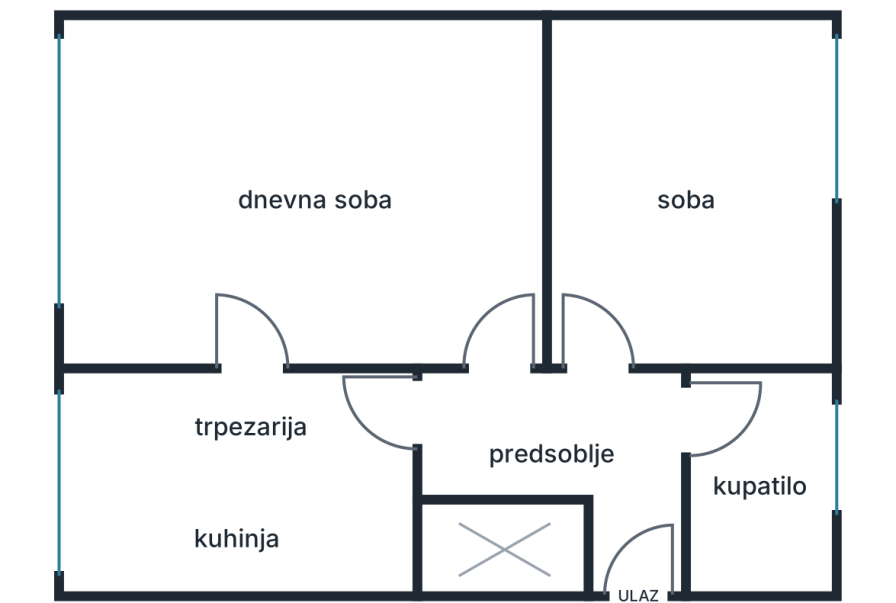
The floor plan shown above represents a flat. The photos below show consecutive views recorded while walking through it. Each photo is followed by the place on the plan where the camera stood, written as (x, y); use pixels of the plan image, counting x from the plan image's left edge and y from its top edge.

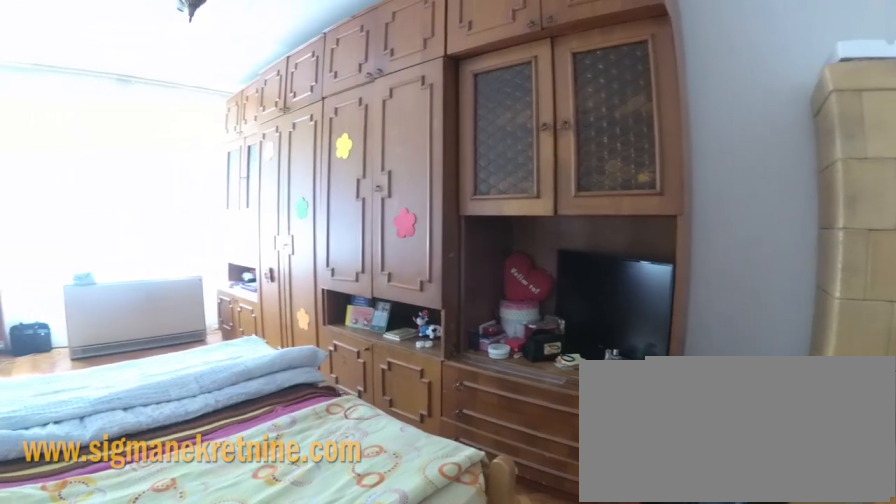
(514, 290)
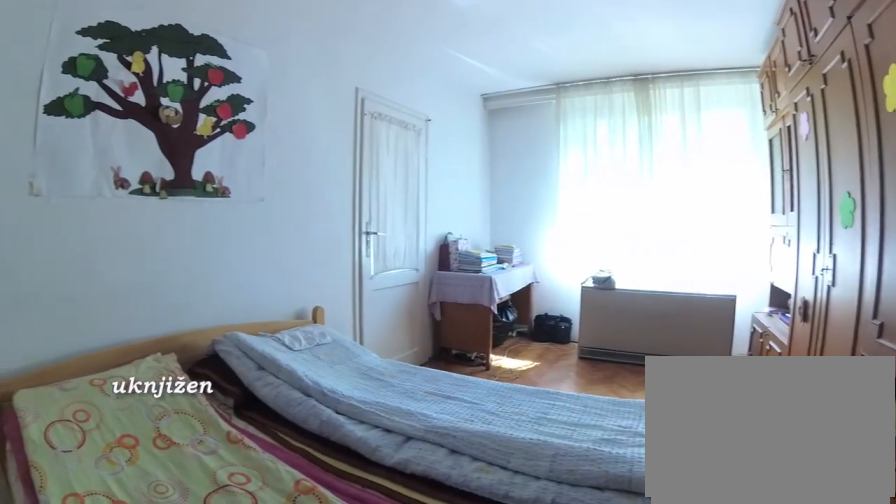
(489, 155)
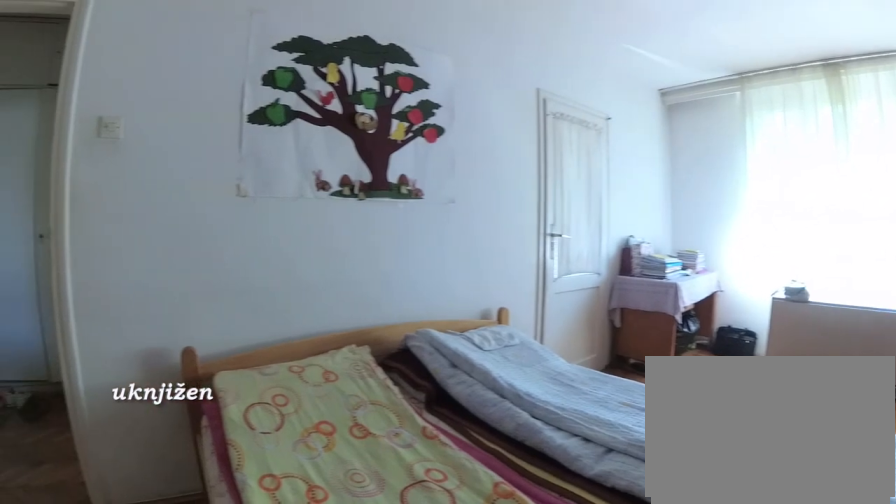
(483, 153)
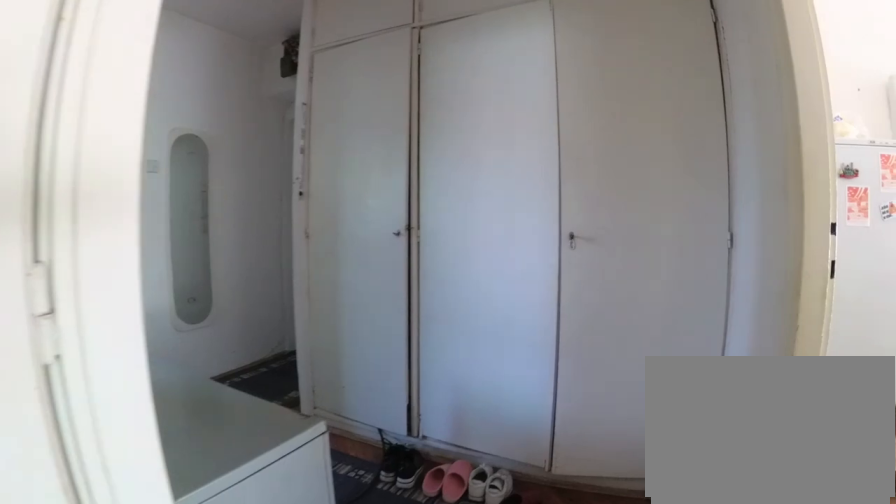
(489, 285)
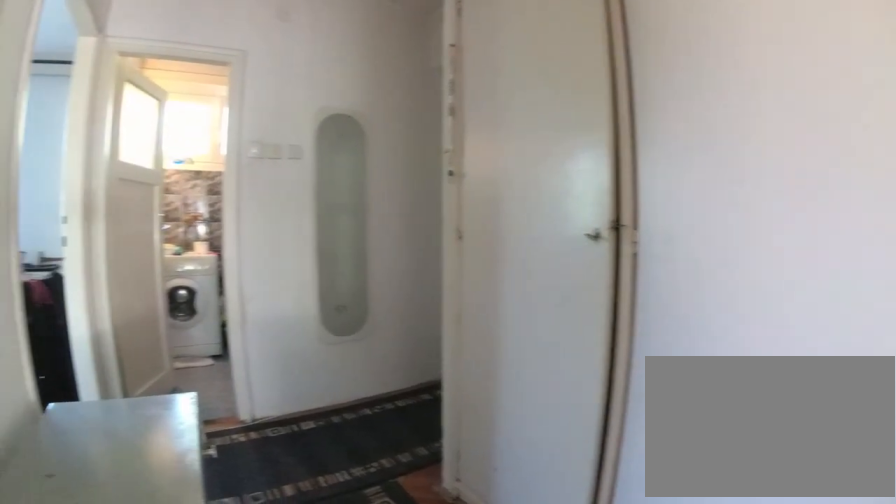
(473, 381)
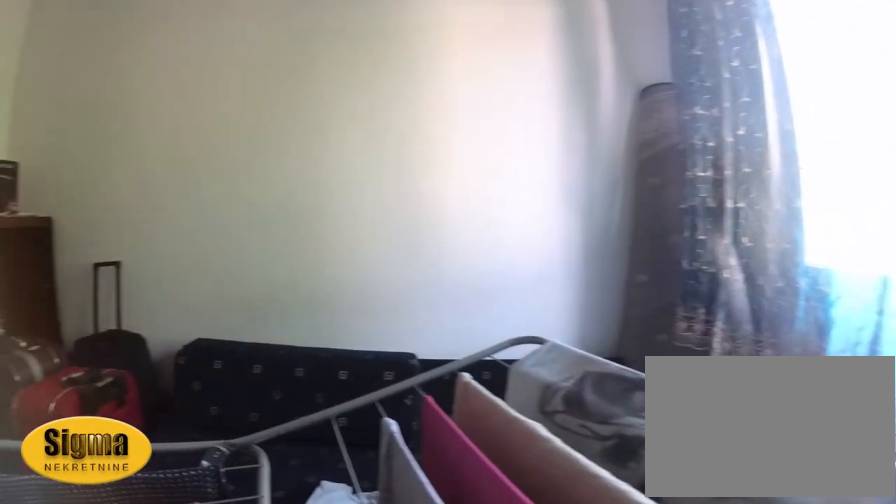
(699, 270)
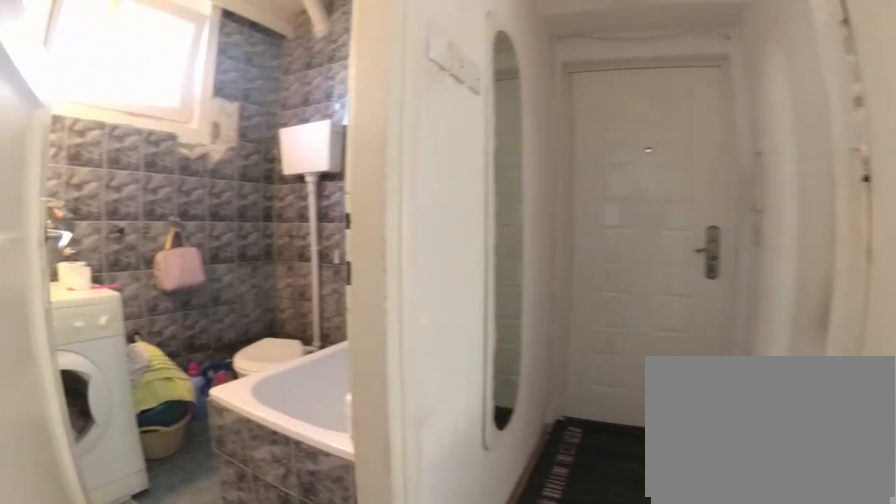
(639, 366)
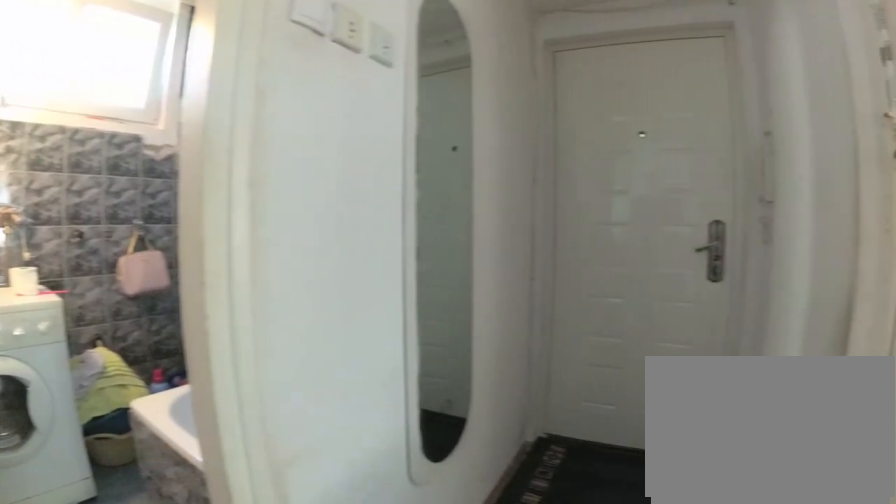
(631, 380)
